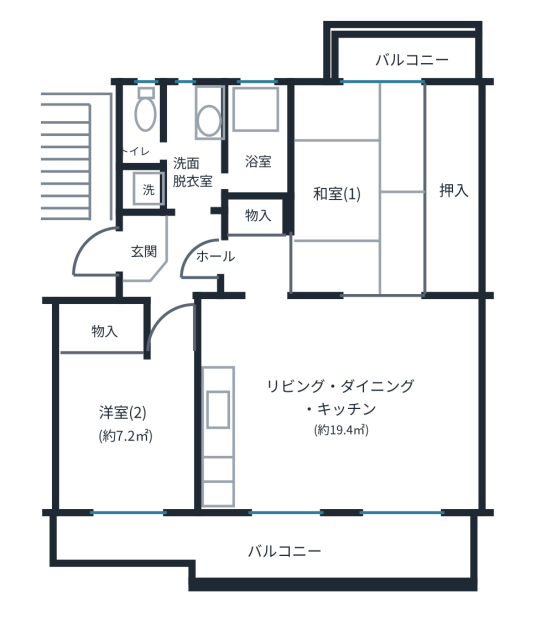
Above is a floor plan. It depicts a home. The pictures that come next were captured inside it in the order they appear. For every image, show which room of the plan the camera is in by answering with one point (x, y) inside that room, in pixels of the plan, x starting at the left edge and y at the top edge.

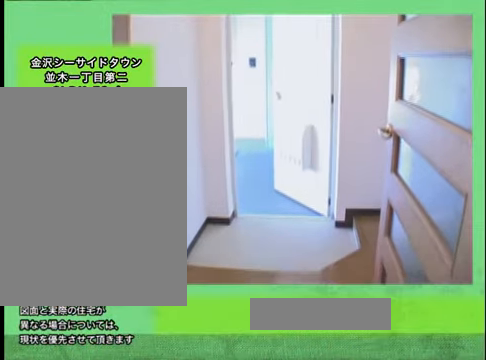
(140, 251)
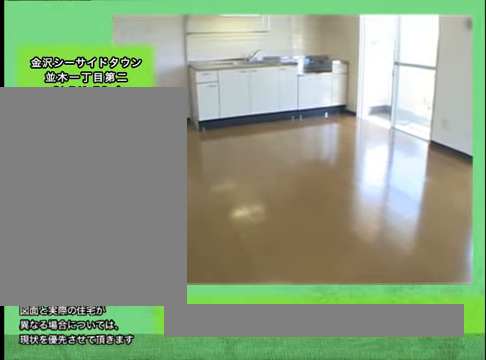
(347, 405)
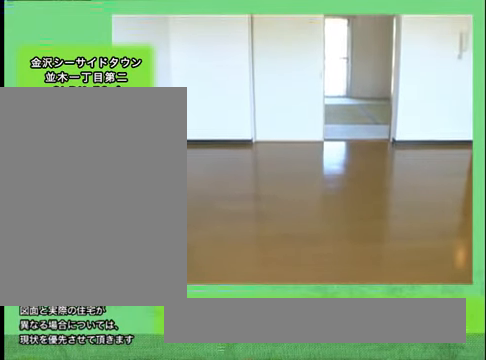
(346, 405)
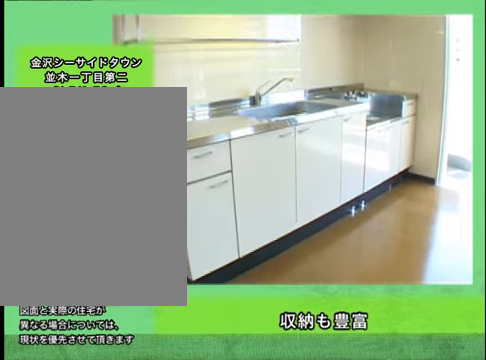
(223, 421)
